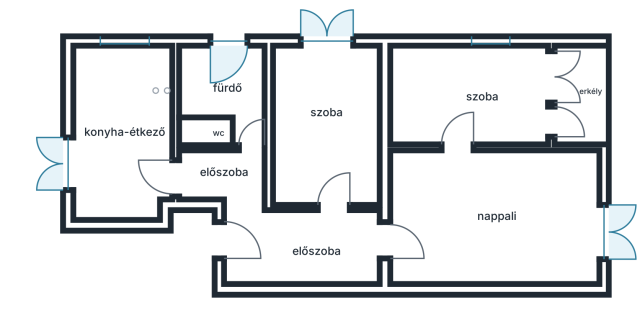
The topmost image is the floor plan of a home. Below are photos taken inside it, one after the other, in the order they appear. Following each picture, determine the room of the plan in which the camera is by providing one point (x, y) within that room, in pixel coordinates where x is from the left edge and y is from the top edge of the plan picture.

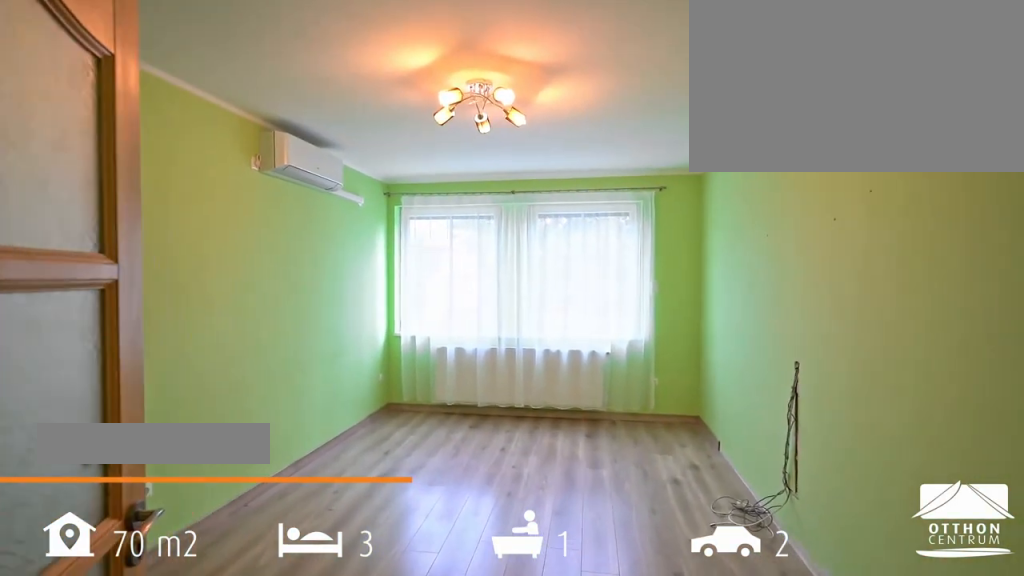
(494, 219)
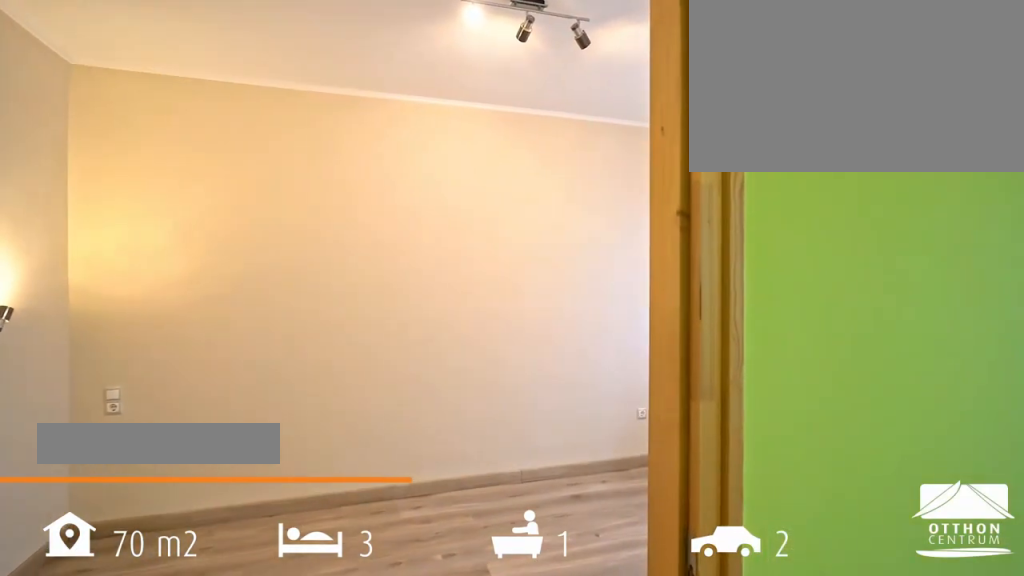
(481, 83)
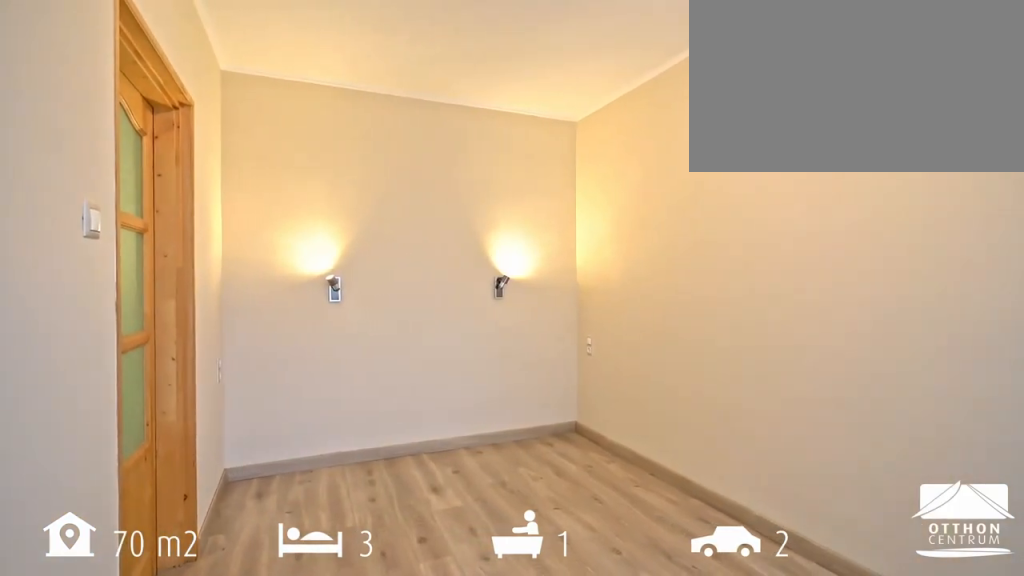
(481, 83)
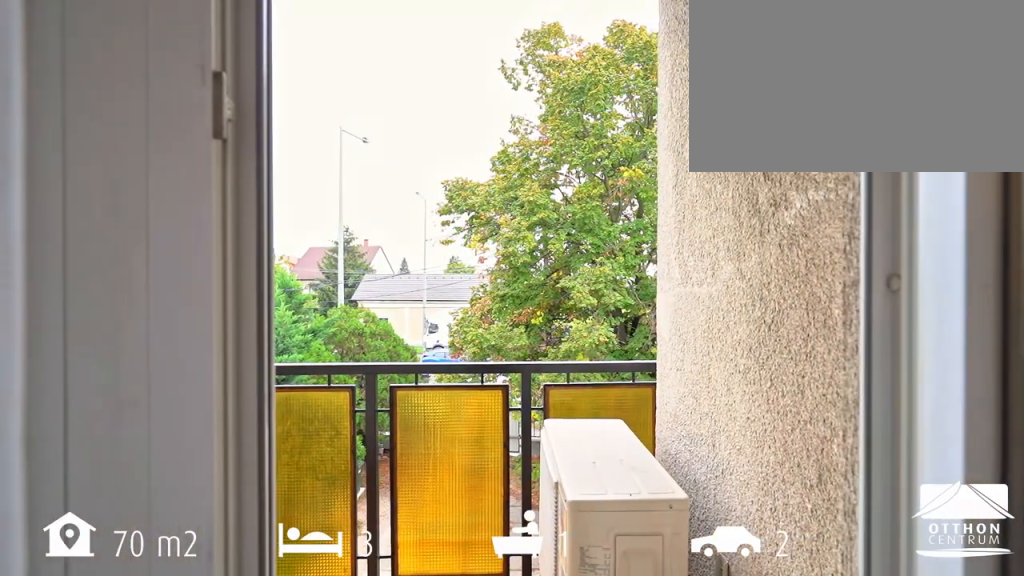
(576, 96)
